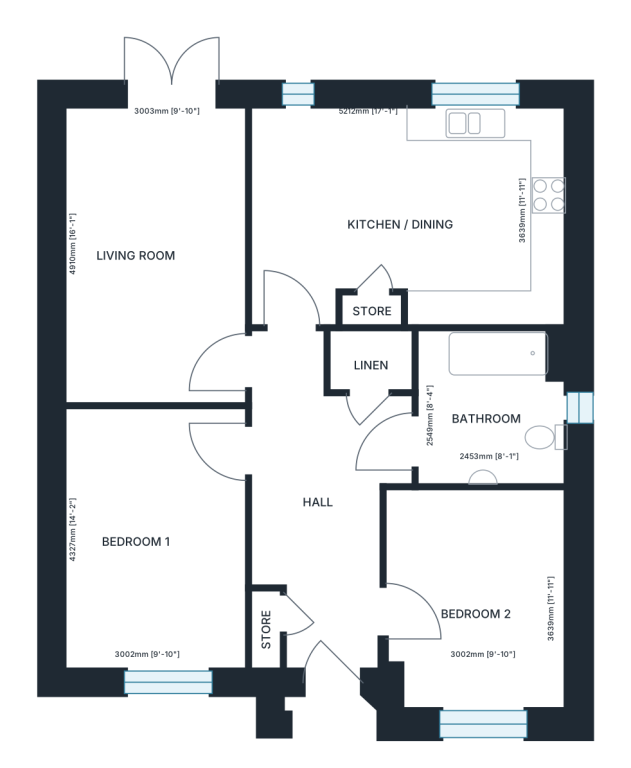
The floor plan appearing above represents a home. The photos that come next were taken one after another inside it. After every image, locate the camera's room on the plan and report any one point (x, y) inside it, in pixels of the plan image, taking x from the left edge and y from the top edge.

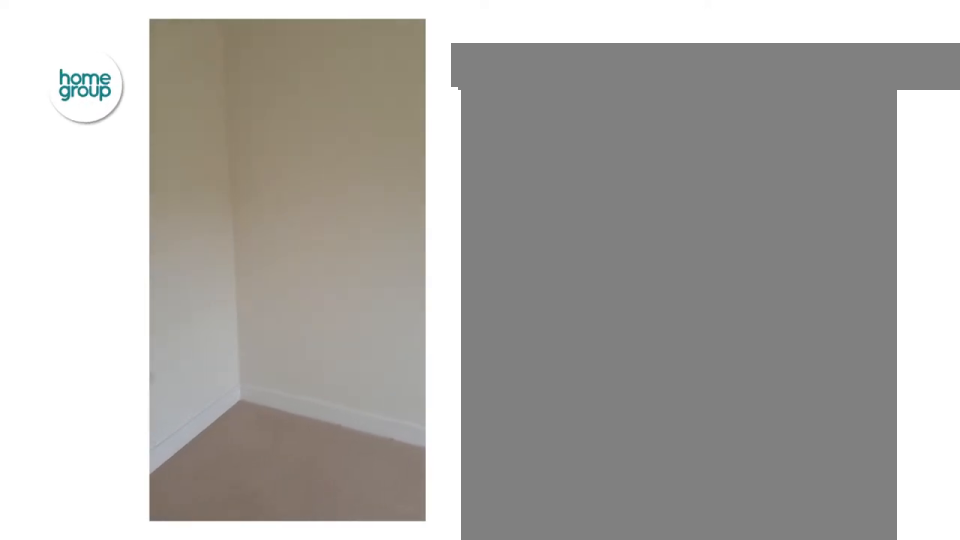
(479, 599)
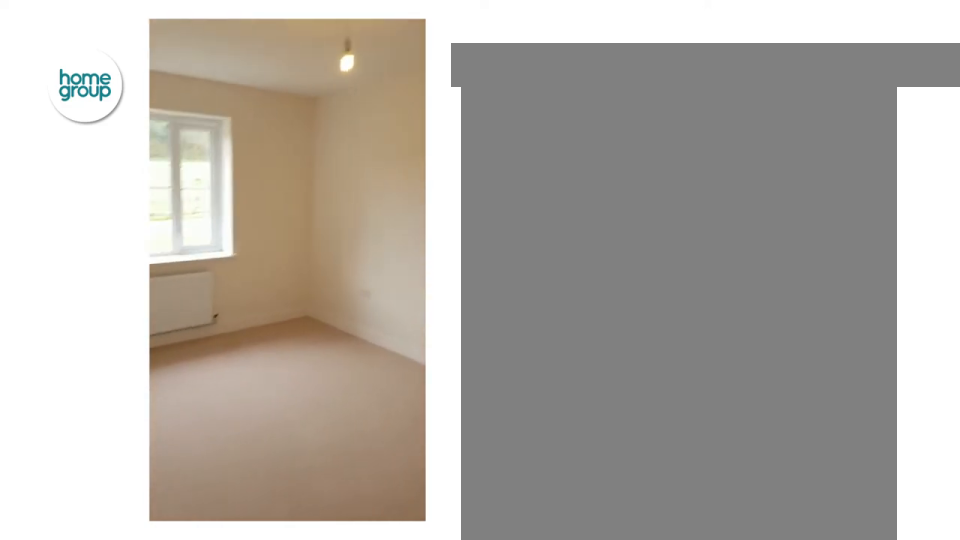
(155, 538)
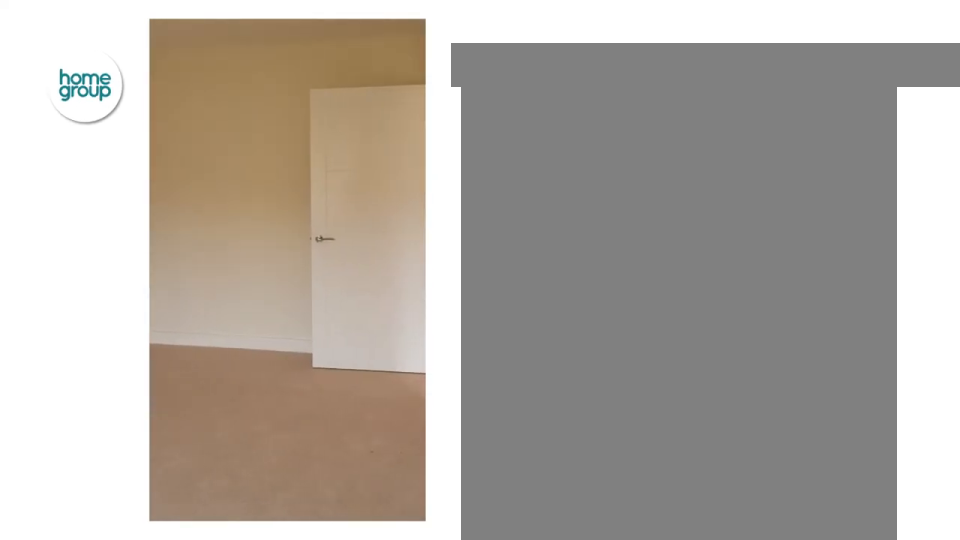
(155, 538)
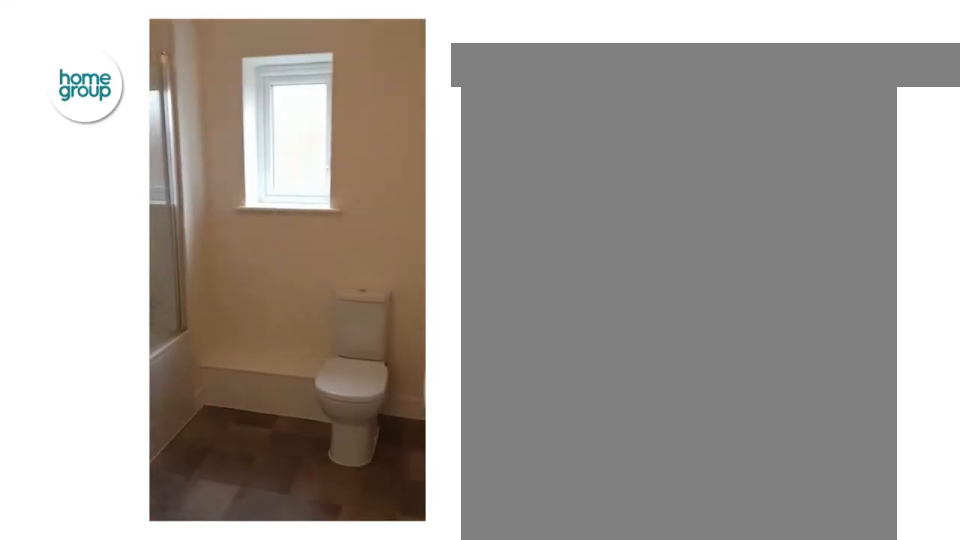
(490, 408)
